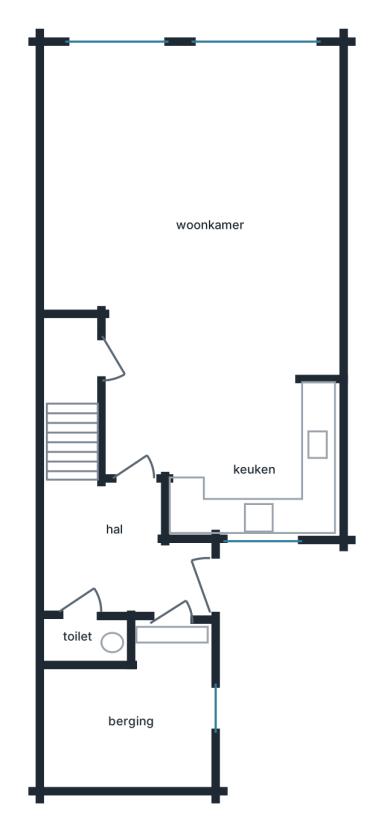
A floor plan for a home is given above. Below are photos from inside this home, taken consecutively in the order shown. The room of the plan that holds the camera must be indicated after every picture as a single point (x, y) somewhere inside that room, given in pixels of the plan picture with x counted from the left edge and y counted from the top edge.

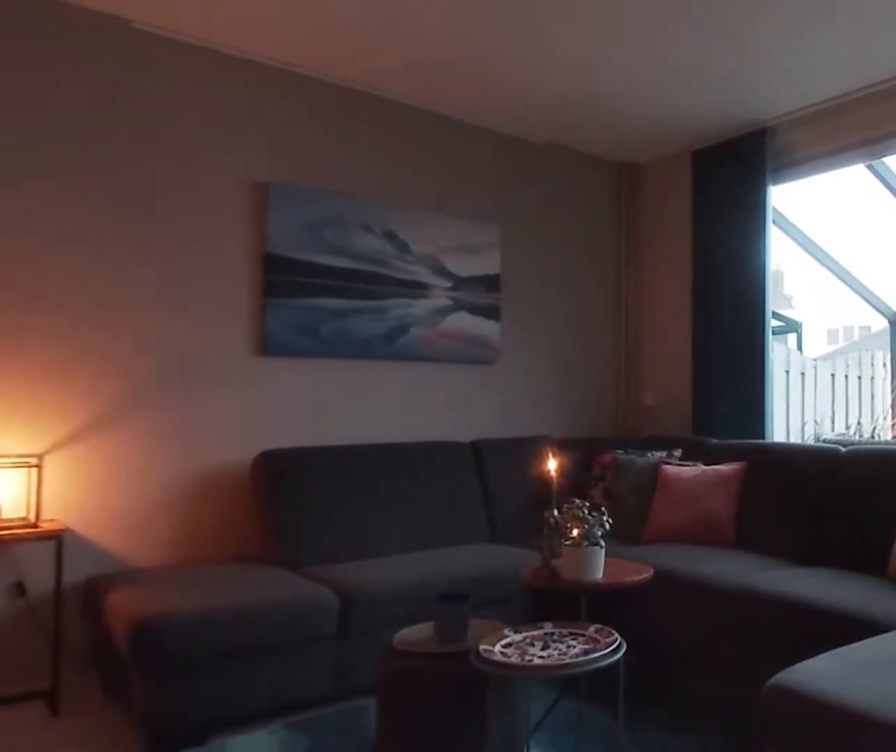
(136, 159)
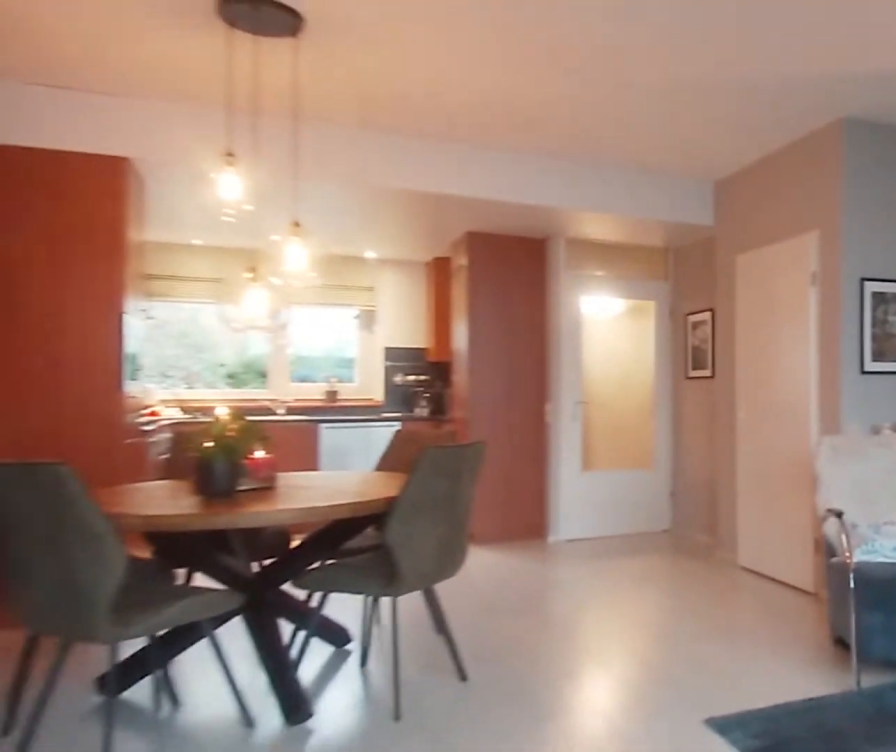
(136, 159)
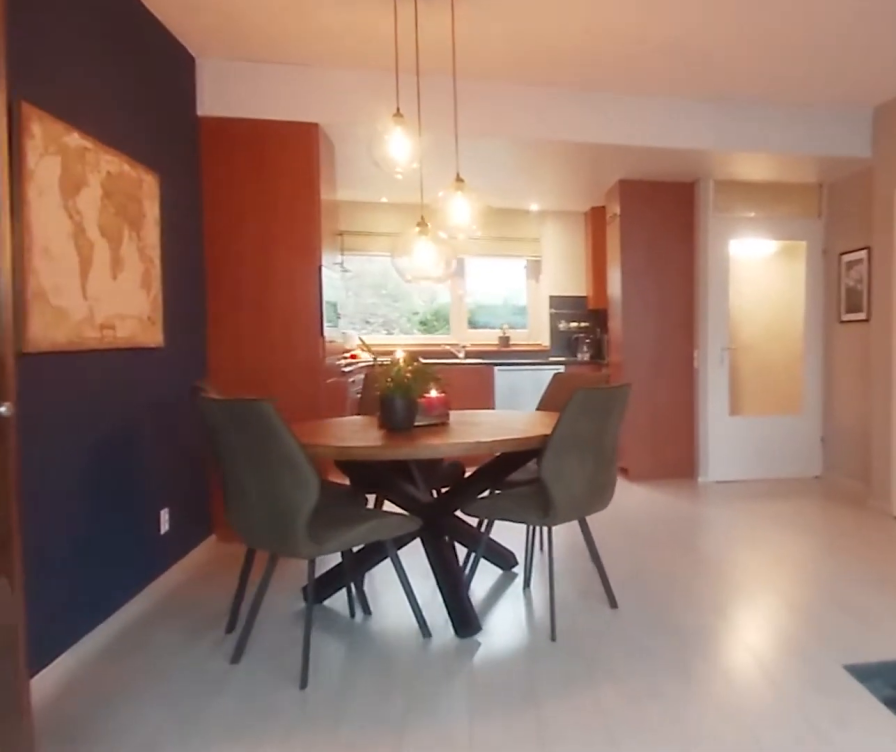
(136, 159)
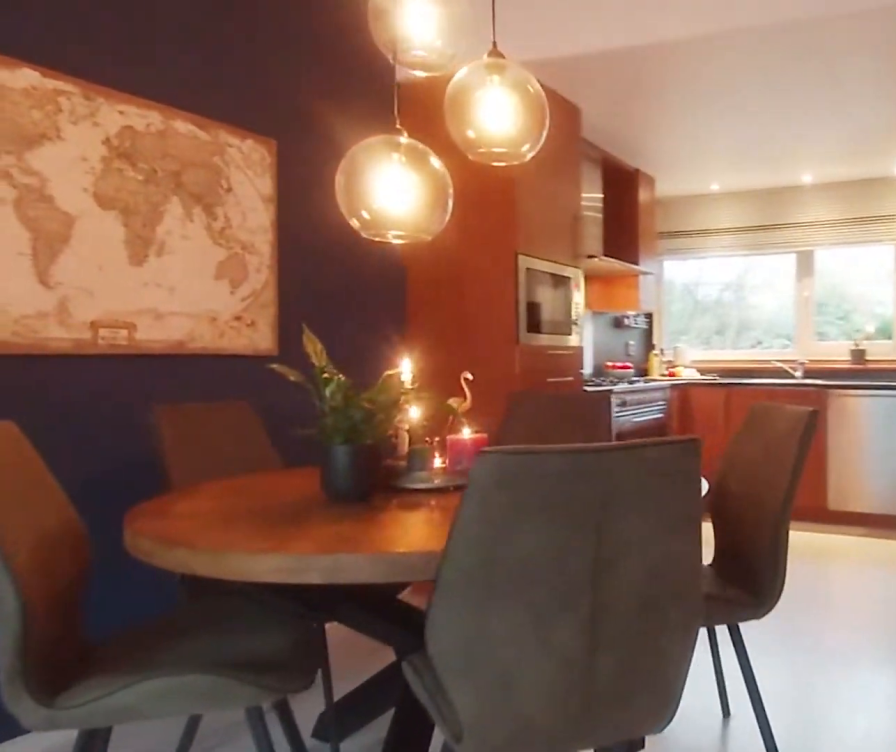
(136, 159)
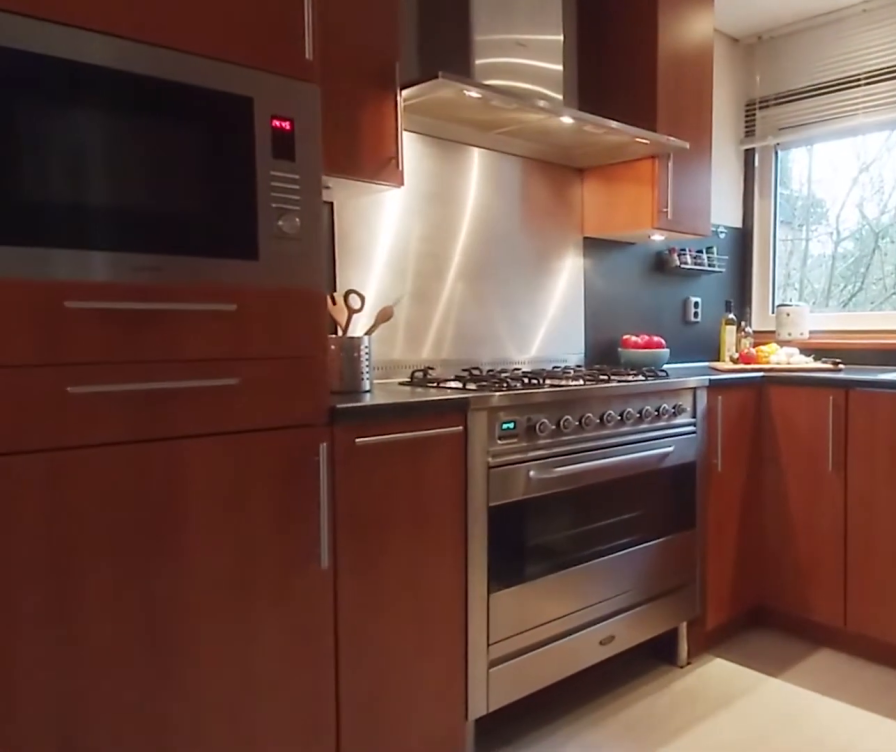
(256, 473)
